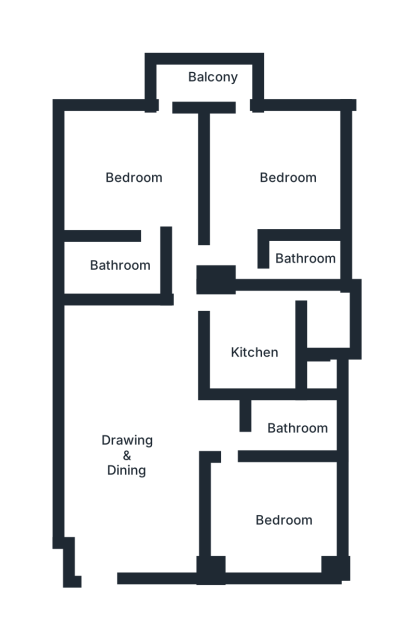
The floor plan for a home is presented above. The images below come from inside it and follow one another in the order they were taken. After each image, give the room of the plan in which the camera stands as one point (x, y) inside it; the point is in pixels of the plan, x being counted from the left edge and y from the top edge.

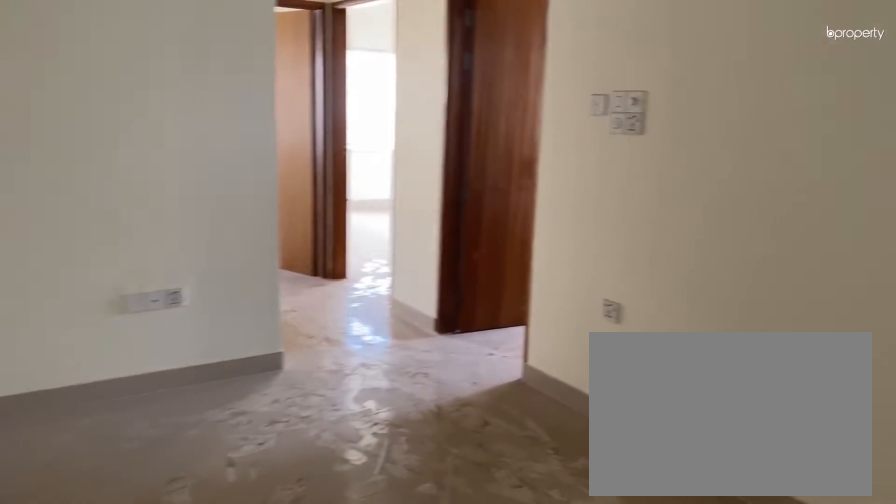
(141, 449)
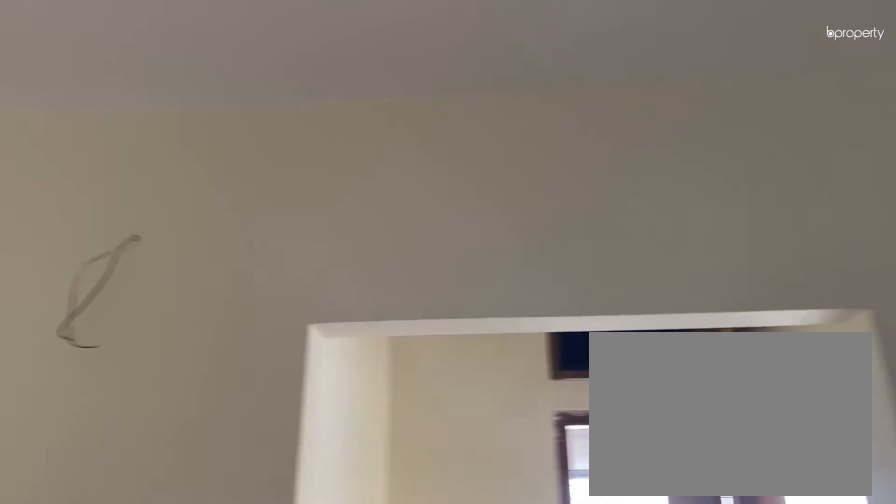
(141, 449)
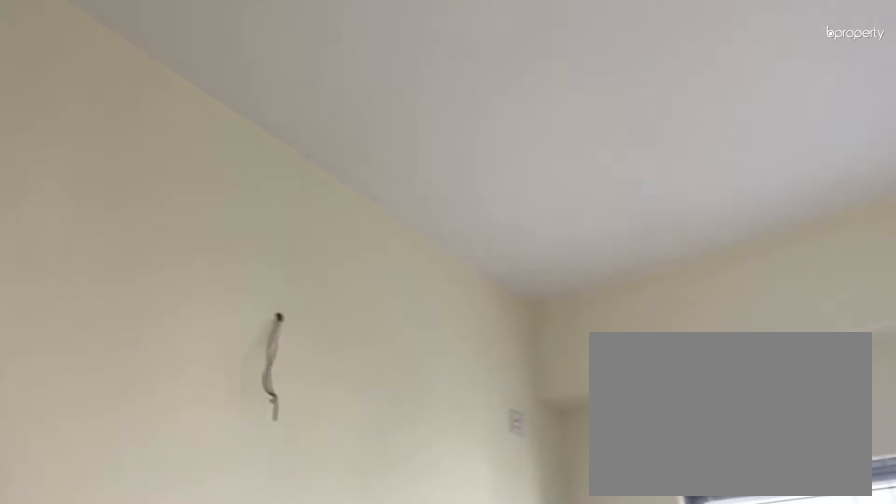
(282, 520)
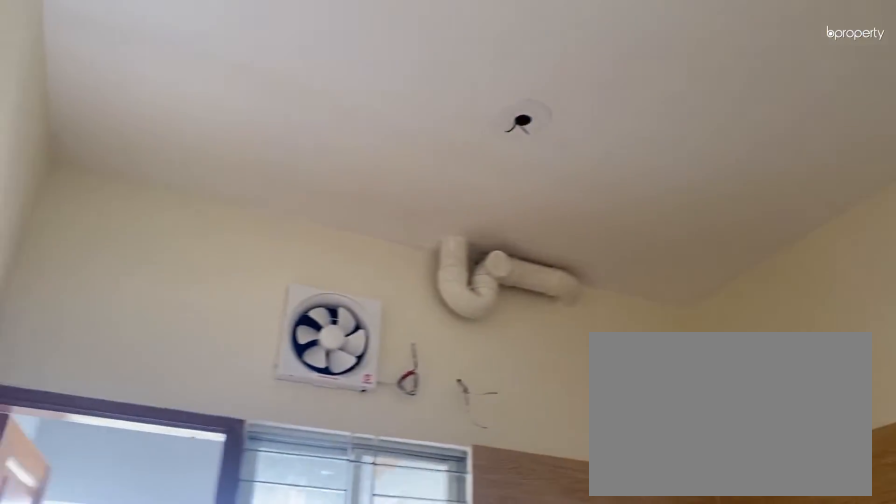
(252, 350)
